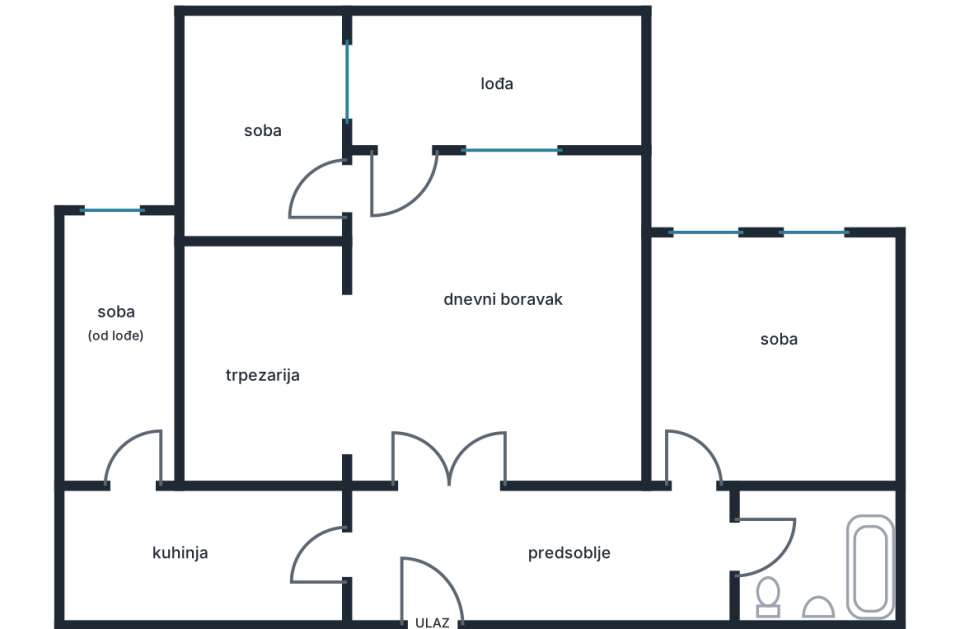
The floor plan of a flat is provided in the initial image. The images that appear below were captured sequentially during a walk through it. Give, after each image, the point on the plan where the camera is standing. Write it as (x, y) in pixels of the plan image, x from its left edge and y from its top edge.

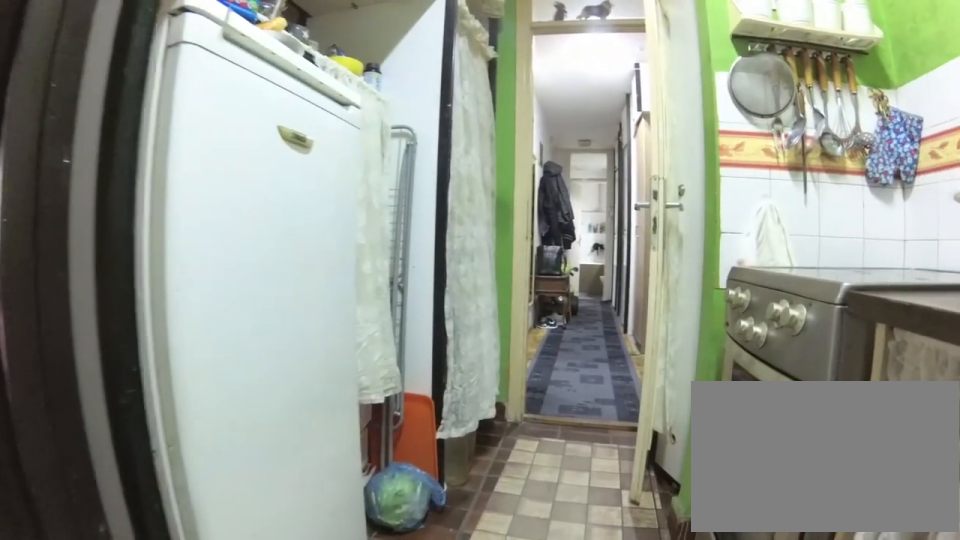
(119, 544)
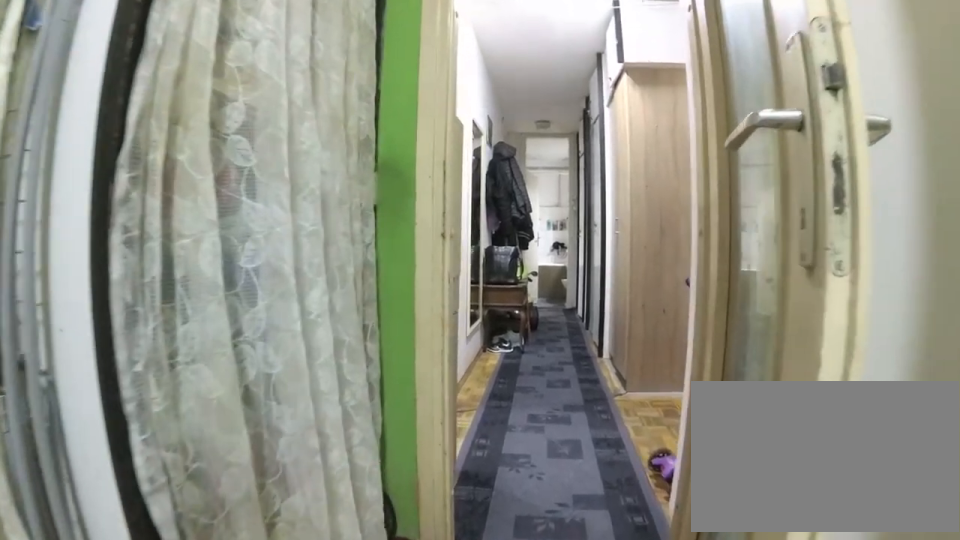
(194, 544)
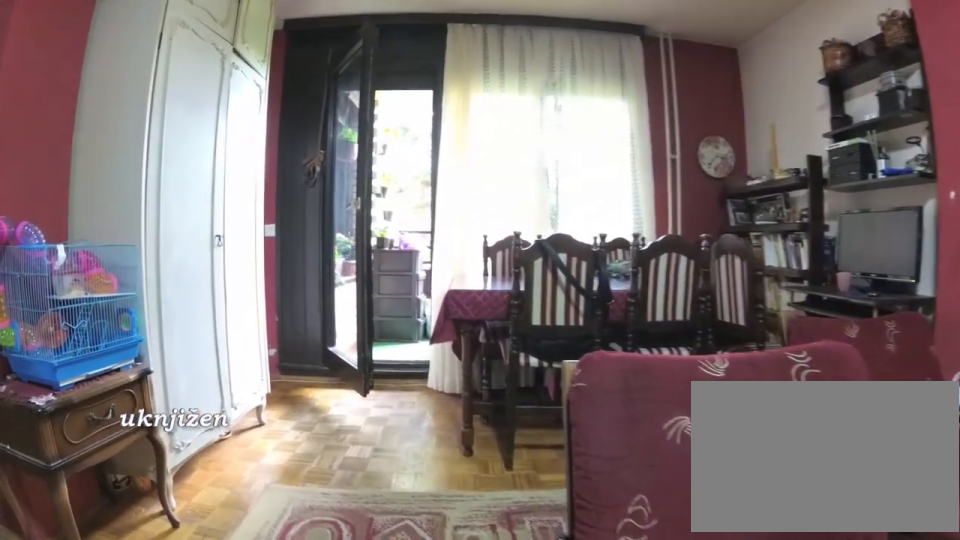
(423, 380)
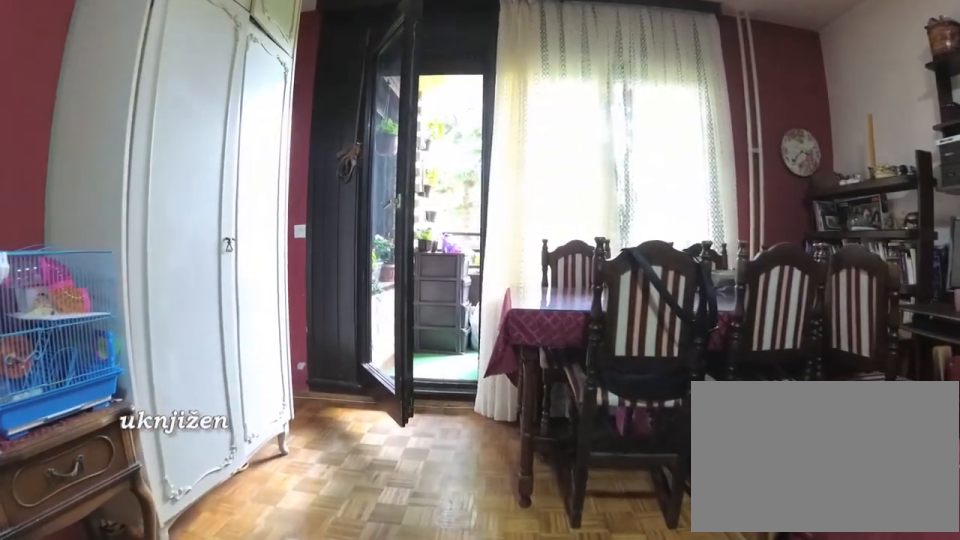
(423, 366)
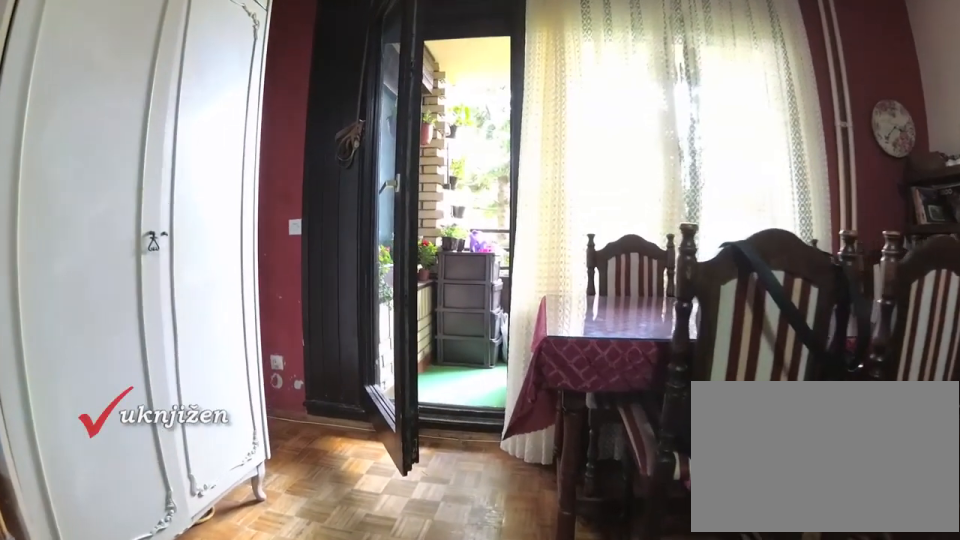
(423, 343)
